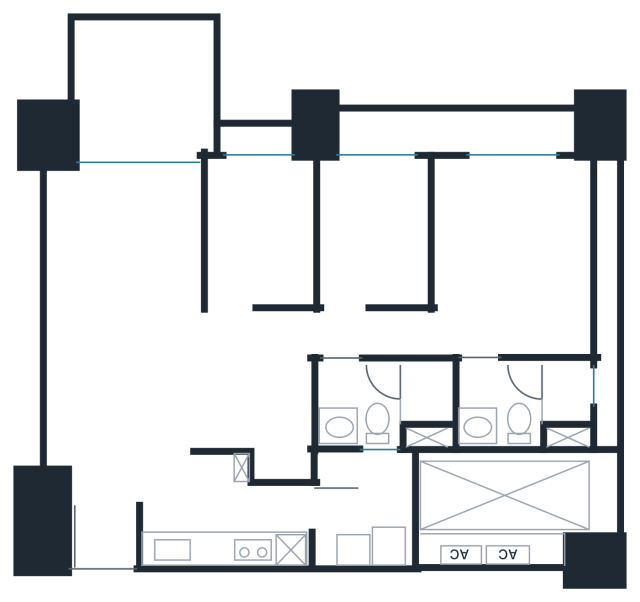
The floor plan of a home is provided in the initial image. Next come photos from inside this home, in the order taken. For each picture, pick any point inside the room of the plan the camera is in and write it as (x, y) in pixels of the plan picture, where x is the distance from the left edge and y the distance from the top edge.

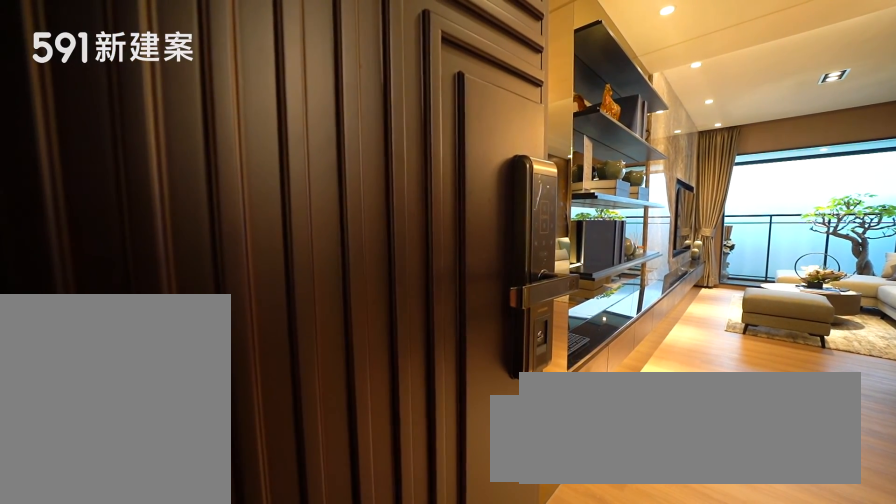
(106, 537)
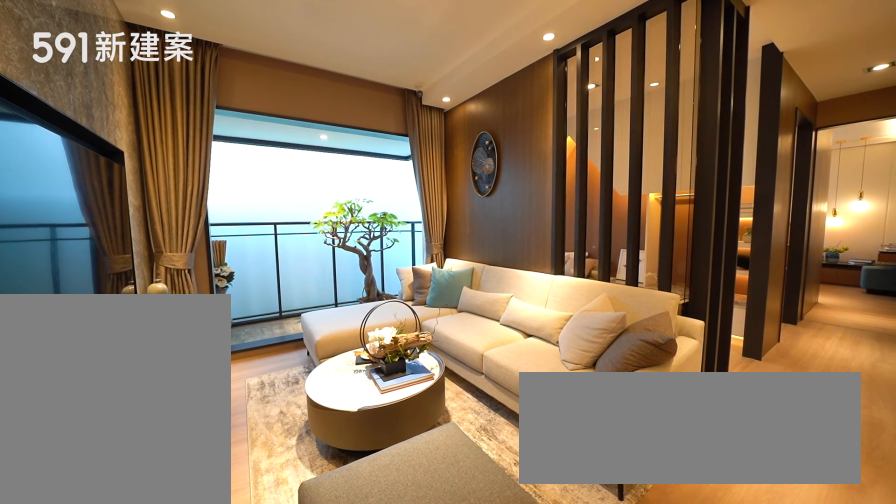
(126, 243)
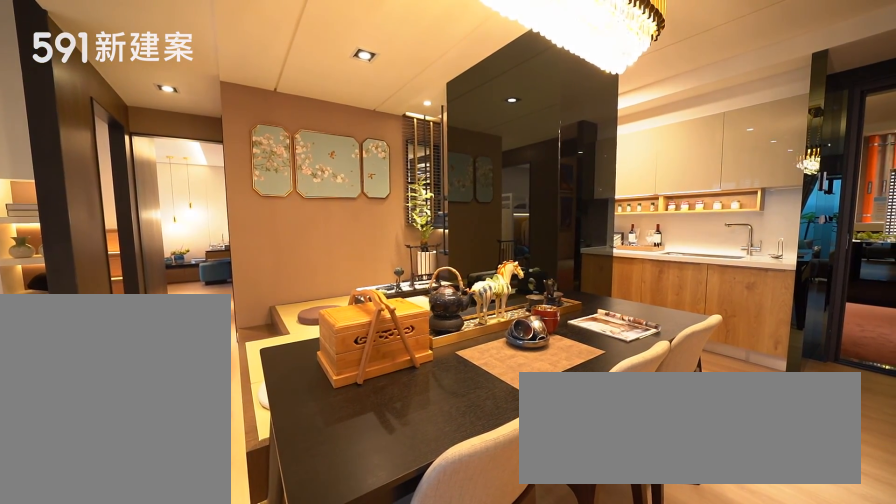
(208, 398)
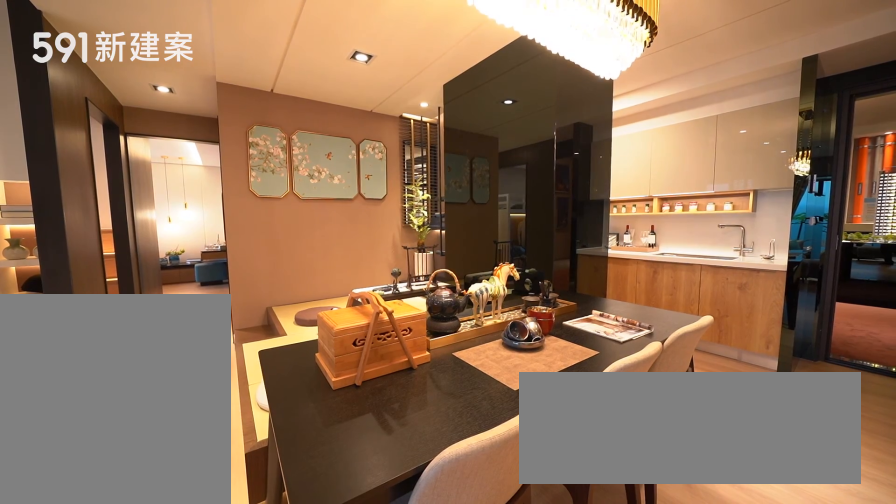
(208, 398)
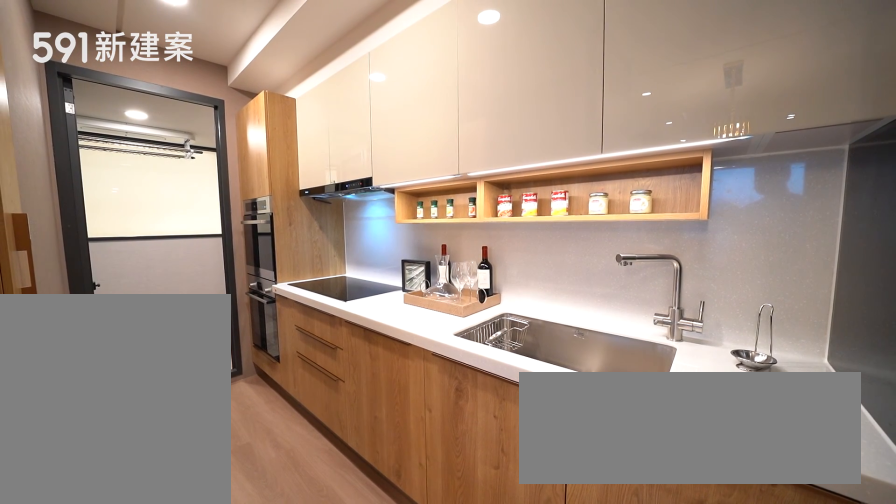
(232, 526)
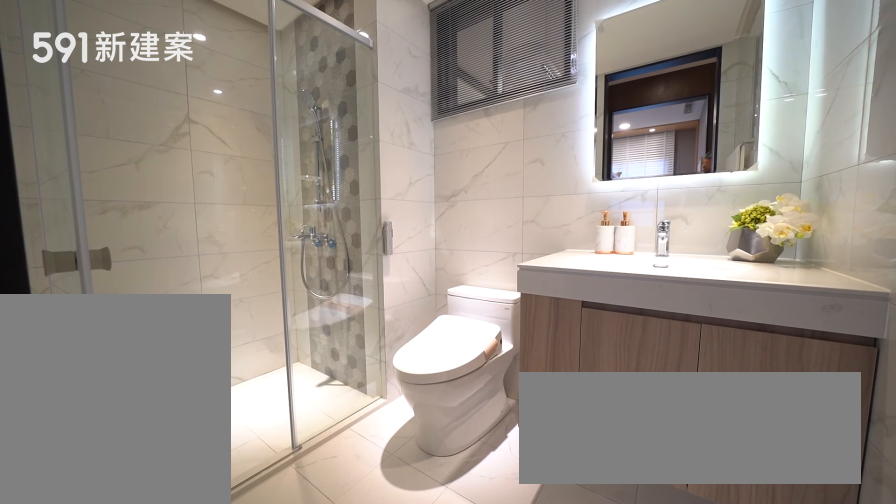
(388, 406)
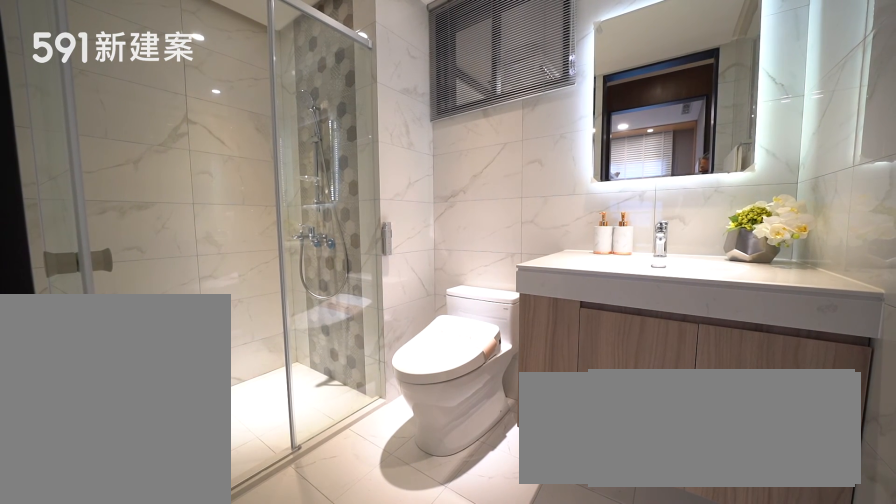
(388, 406)
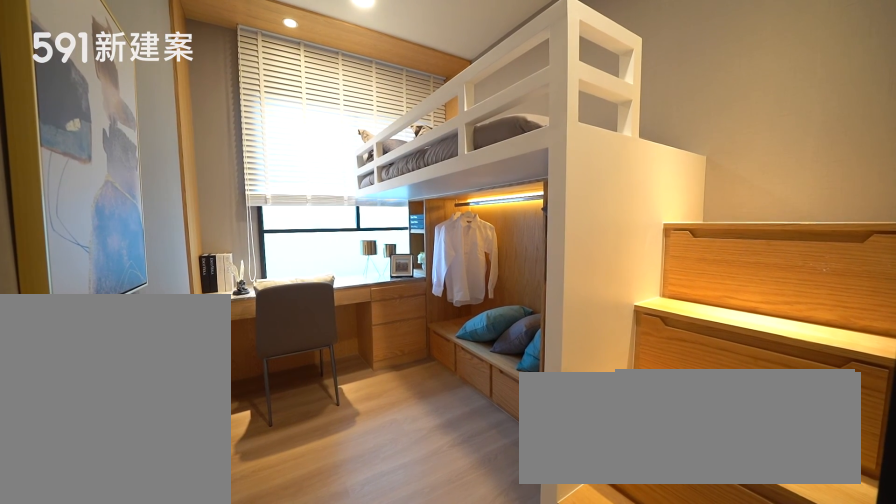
(378, 228)
